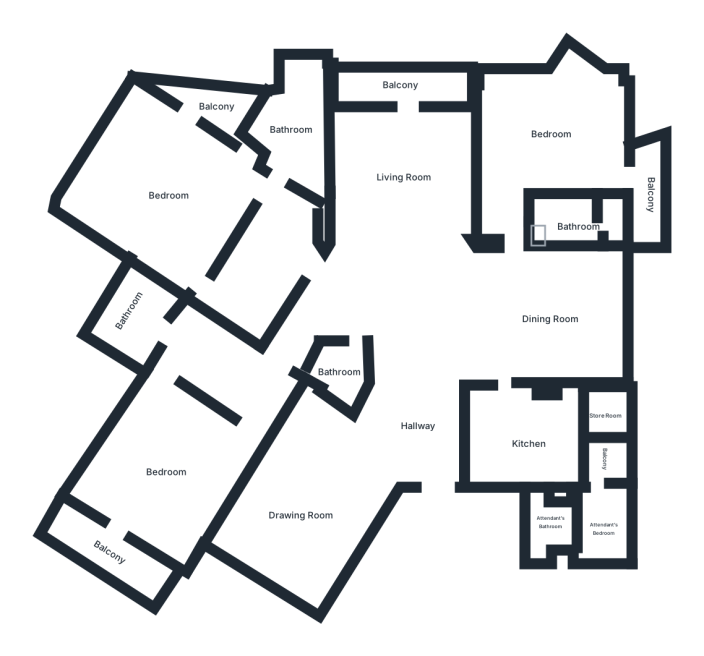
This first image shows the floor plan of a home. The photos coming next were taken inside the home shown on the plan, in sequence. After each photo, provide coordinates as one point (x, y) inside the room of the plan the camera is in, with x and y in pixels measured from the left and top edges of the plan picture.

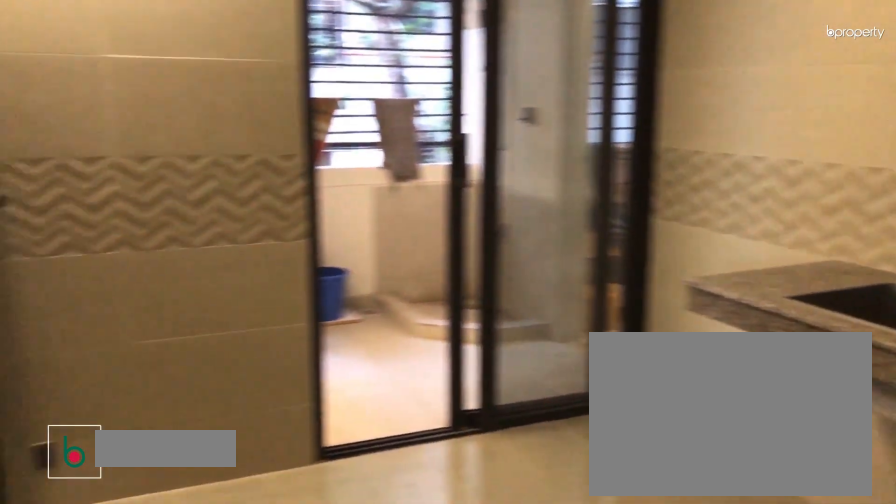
(530, 438)
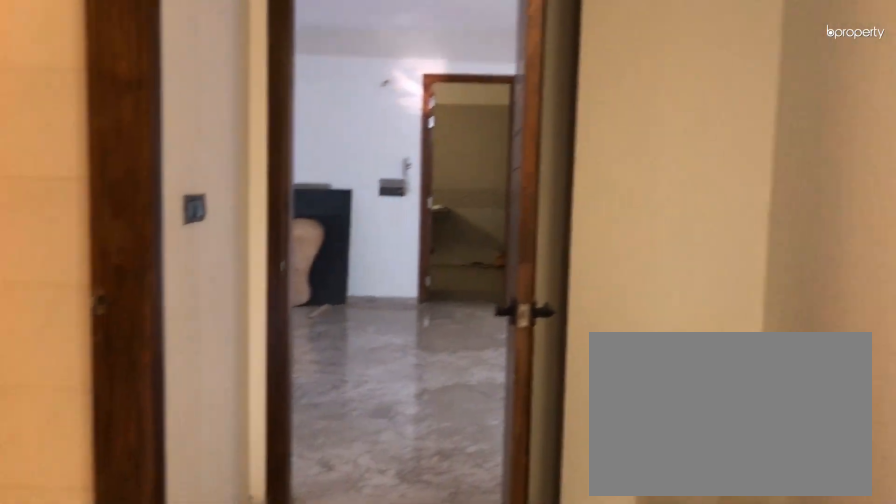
(555, 134)
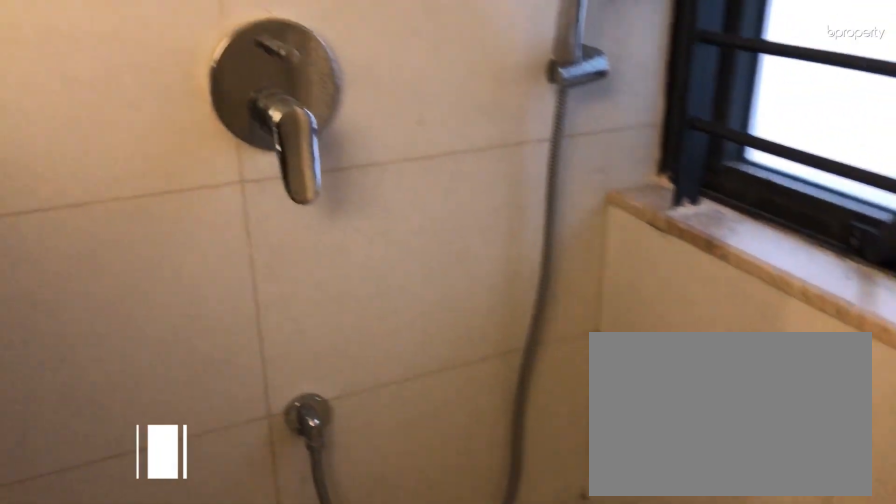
(568, 219)
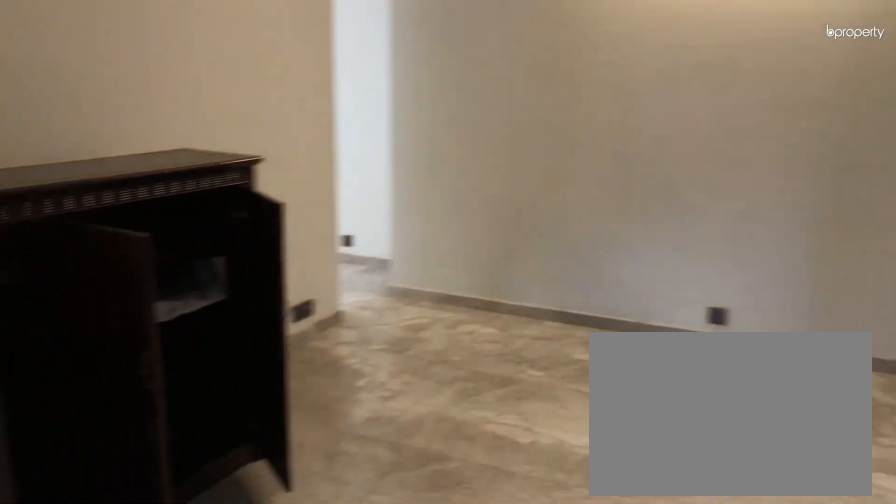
(167, 188)
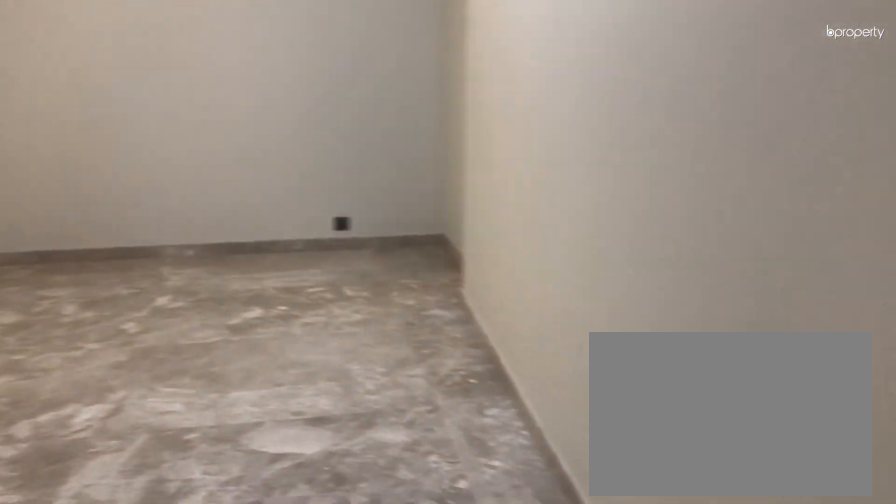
(263, 267)
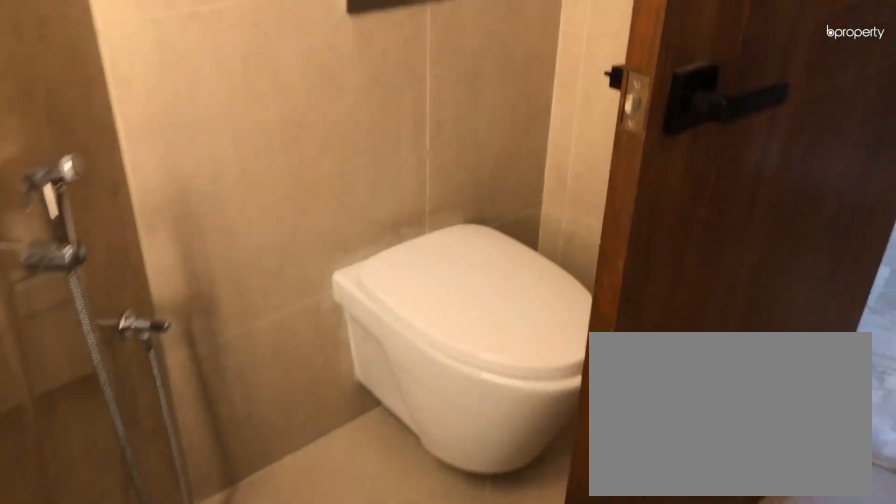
(289, 128)
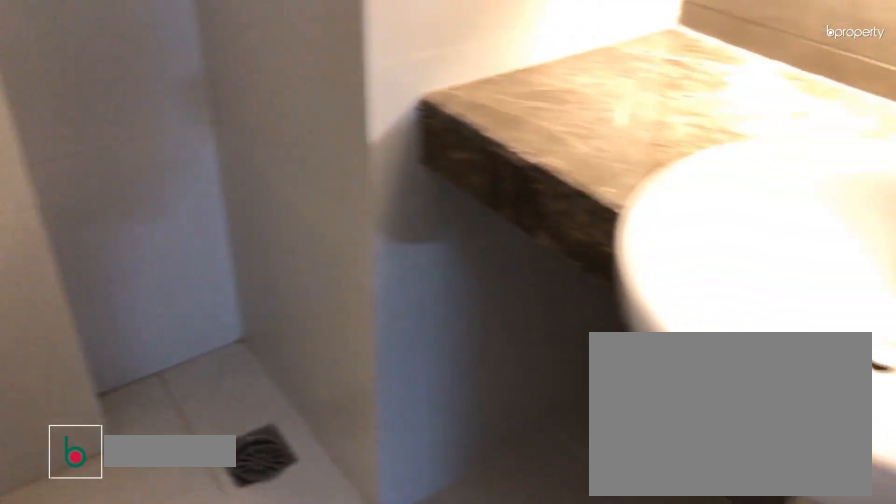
(345, 368)
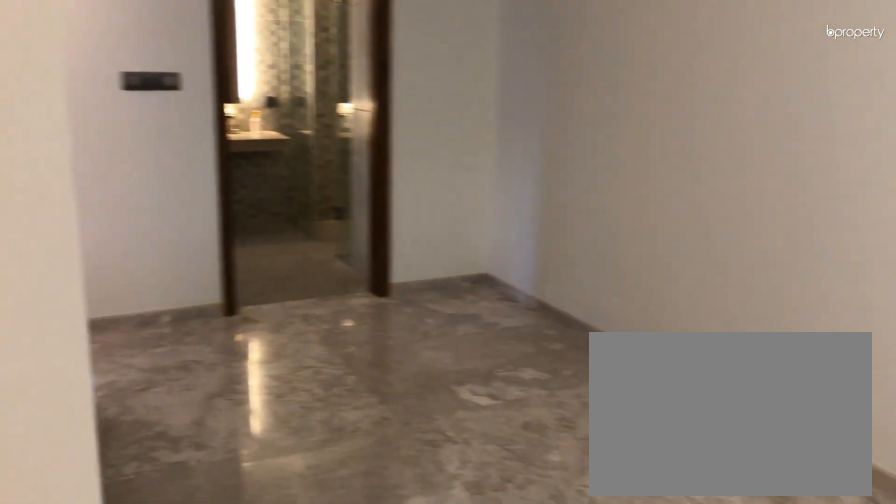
(164, 464)
